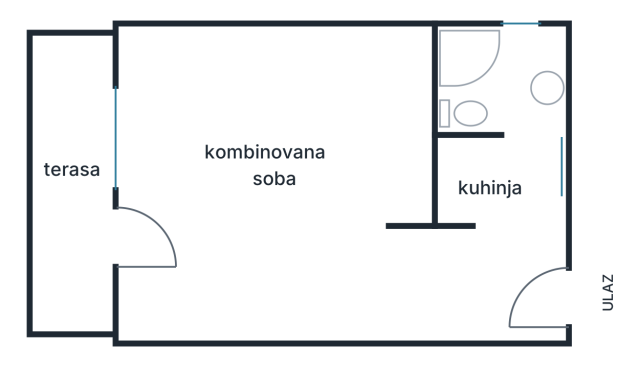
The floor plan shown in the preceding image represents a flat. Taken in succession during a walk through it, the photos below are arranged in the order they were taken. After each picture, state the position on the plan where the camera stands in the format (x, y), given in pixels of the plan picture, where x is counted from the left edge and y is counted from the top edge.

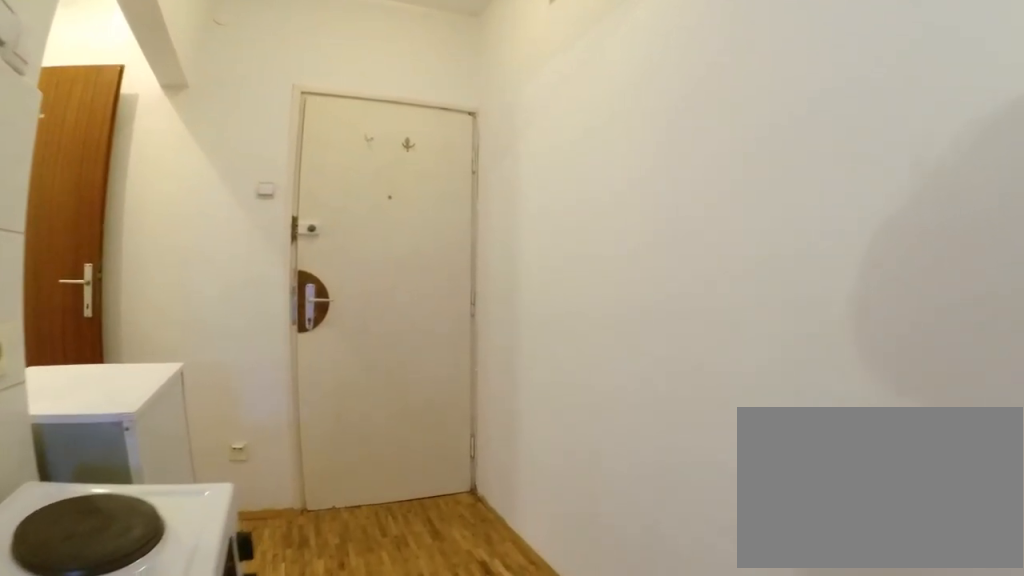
(387, 273)
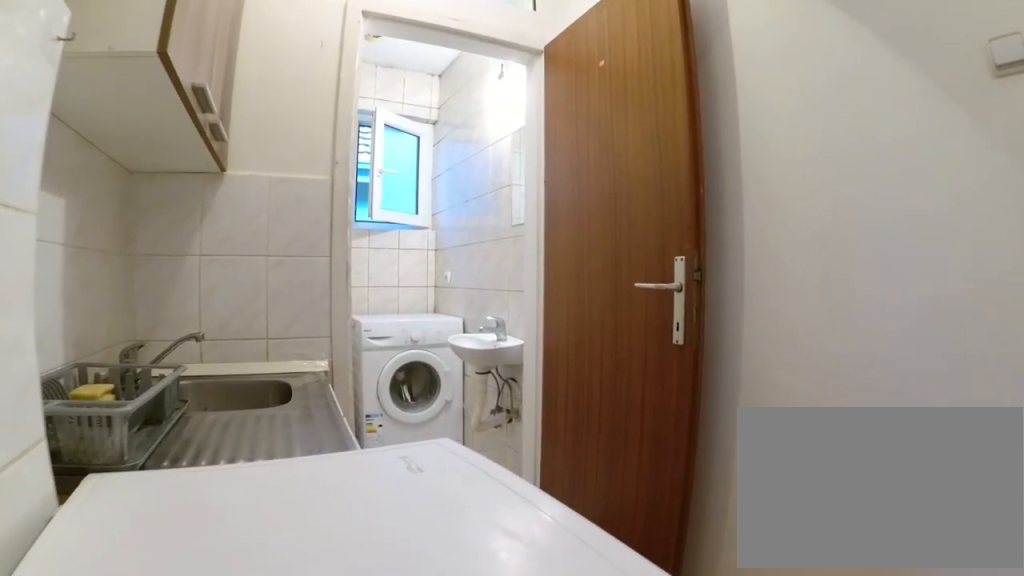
(488, 258)
